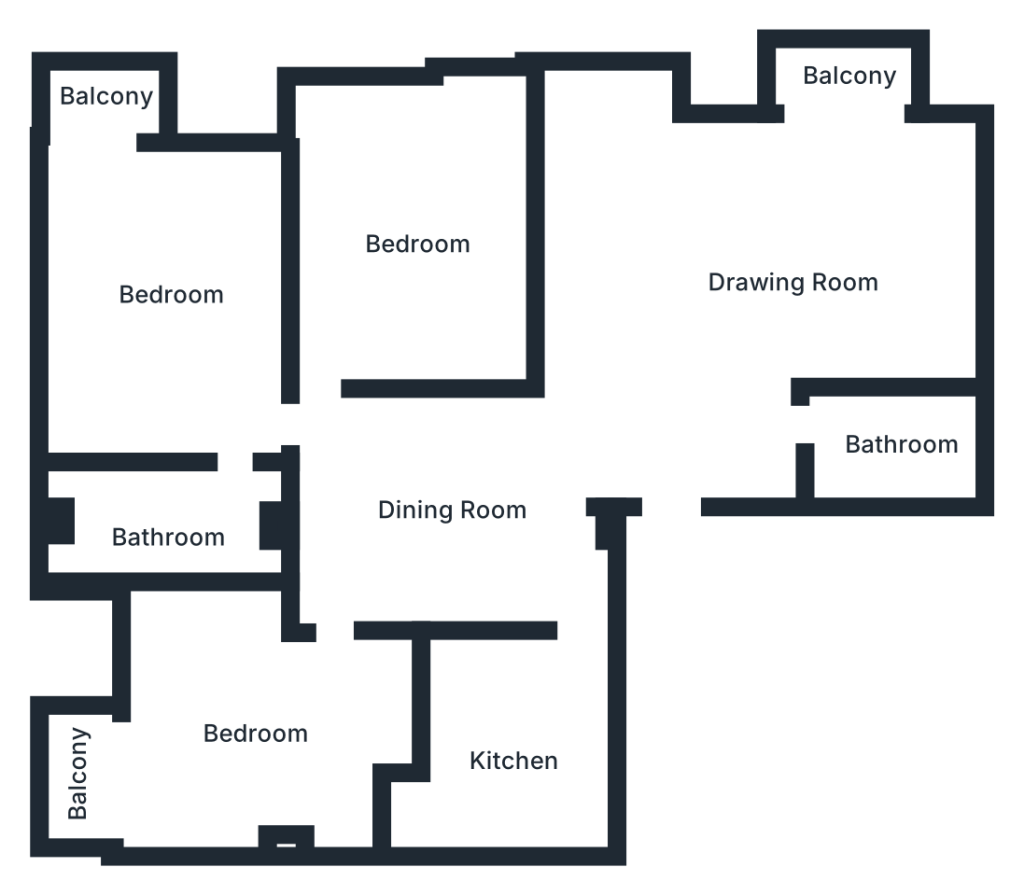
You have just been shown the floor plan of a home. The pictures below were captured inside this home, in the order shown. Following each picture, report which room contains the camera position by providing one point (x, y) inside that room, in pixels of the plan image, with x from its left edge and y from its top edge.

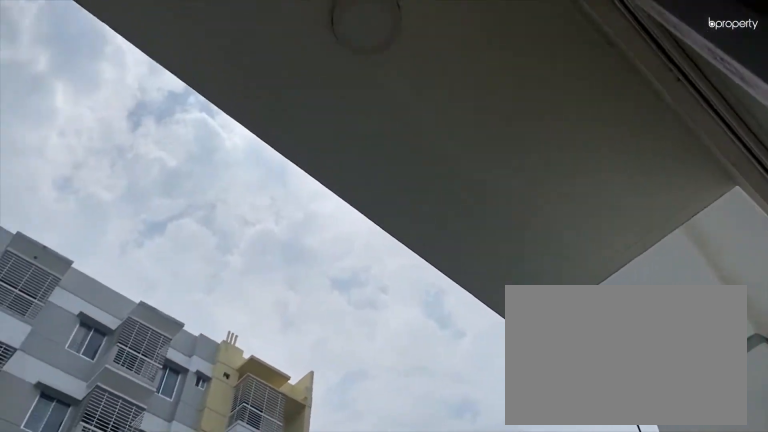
(841, 77)
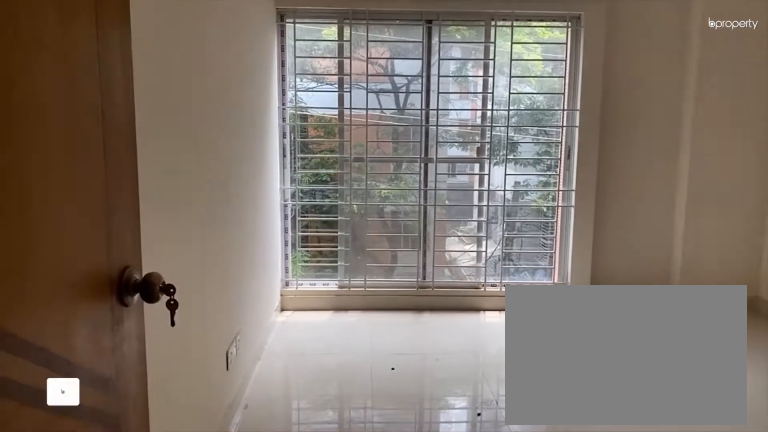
(424, 245)
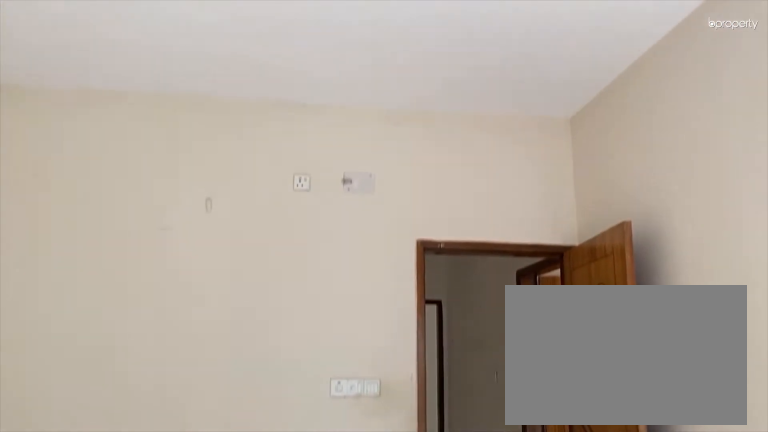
(424, 245)
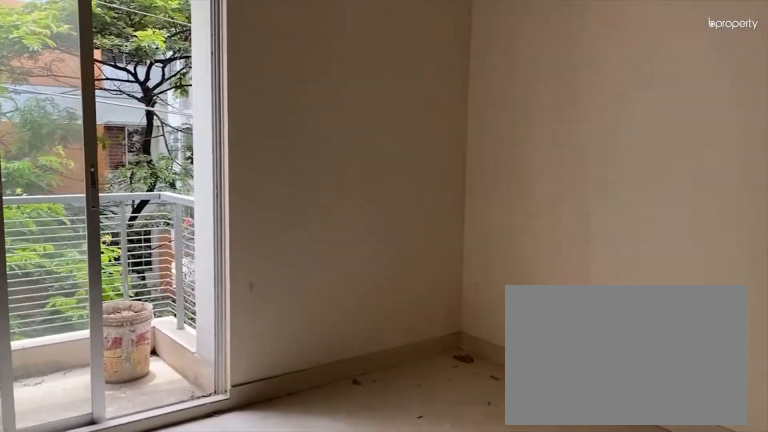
(179, 298)
